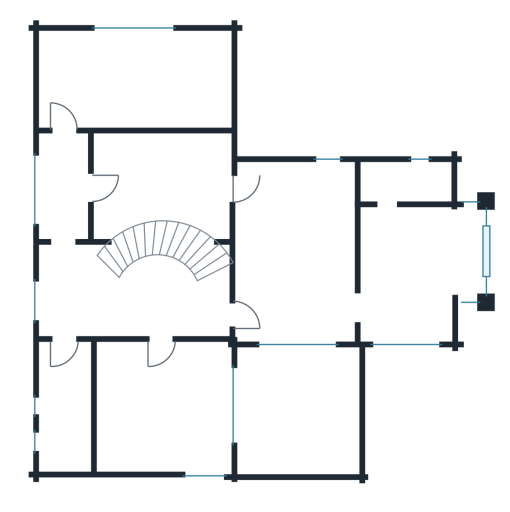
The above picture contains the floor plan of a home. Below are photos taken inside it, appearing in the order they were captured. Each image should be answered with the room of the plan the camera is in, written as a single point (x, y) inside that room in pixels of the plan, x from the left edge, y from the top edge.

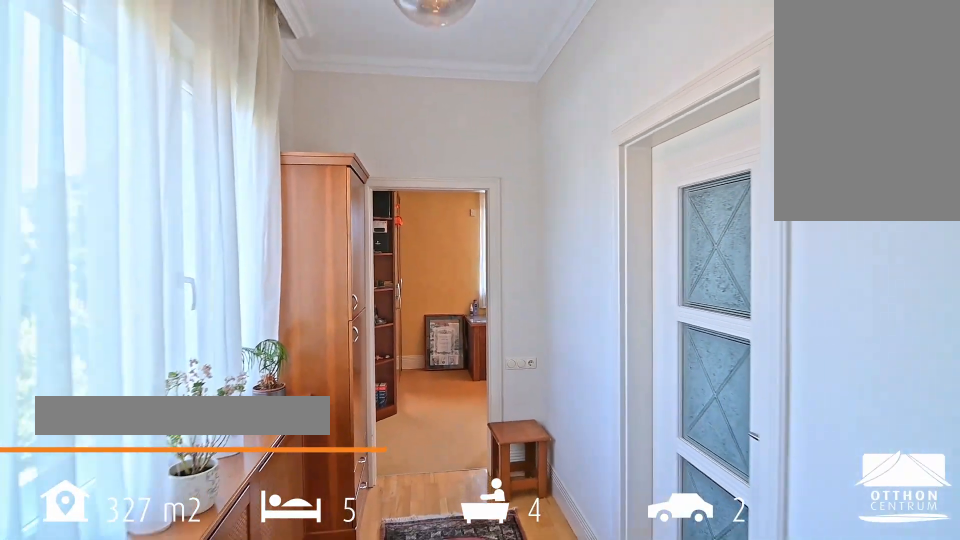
(63, 186)
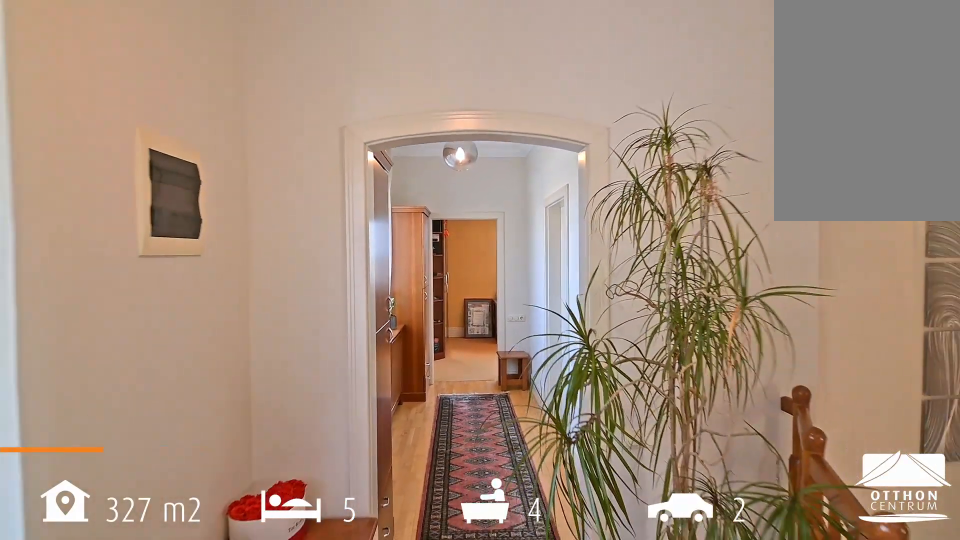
(72, 292)
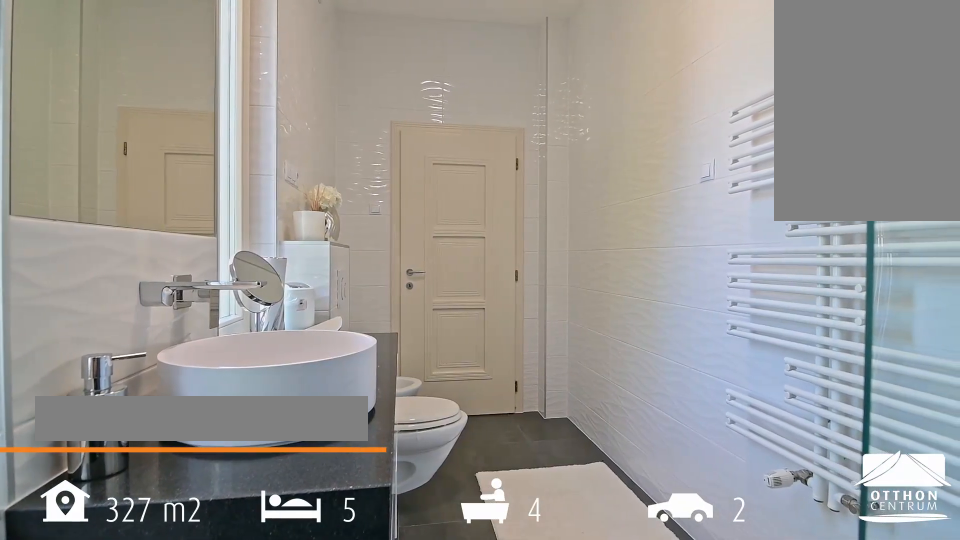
(67, 411)
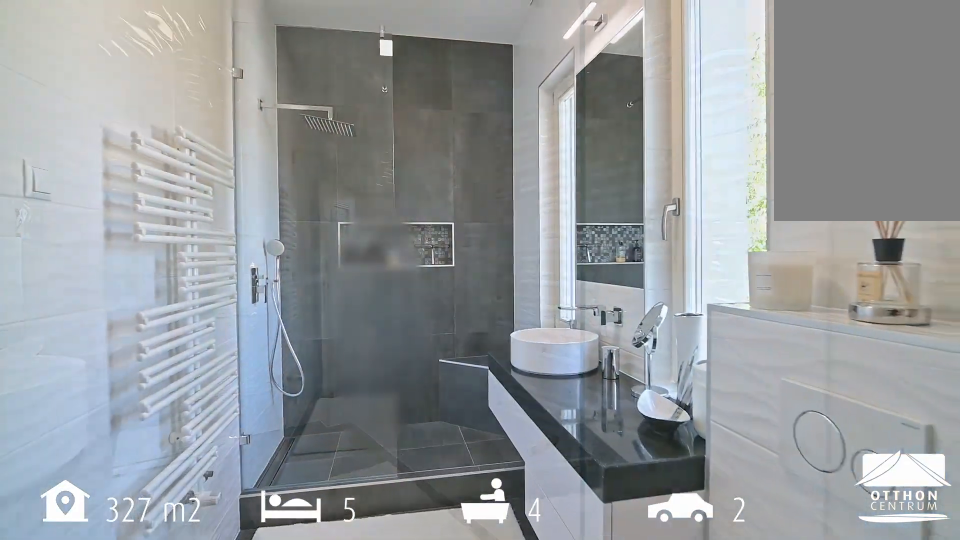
(67, 411)
